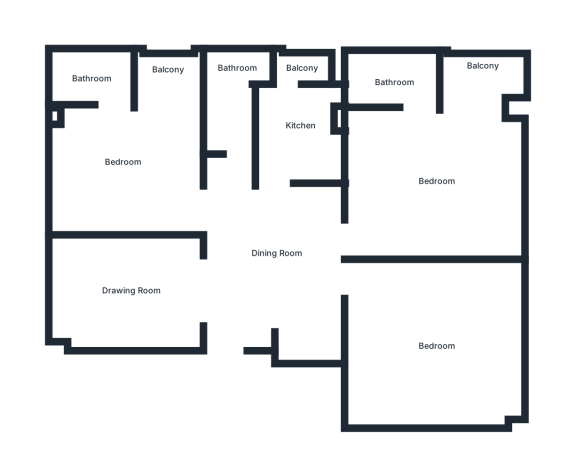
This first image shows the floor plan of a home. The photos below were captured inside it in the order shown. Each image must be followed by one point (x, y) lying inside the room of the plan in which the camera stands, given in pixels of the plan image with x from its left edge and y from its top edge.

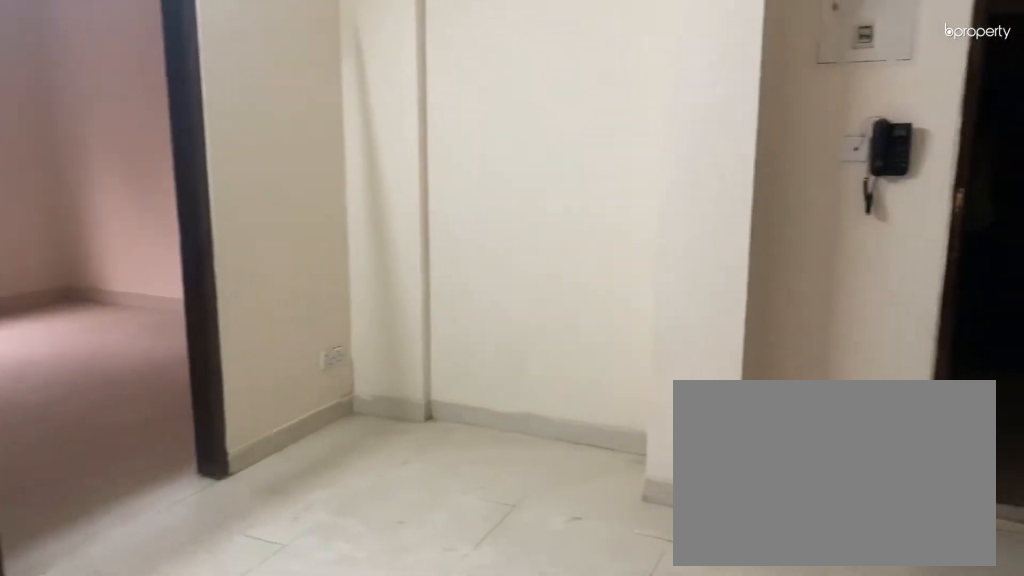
(266, 260)
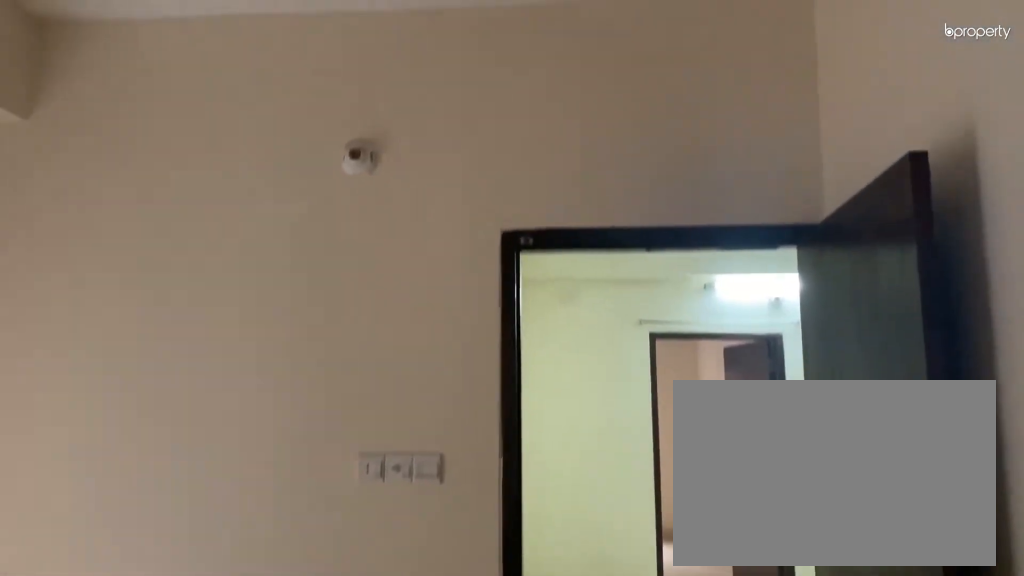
(121, 152)
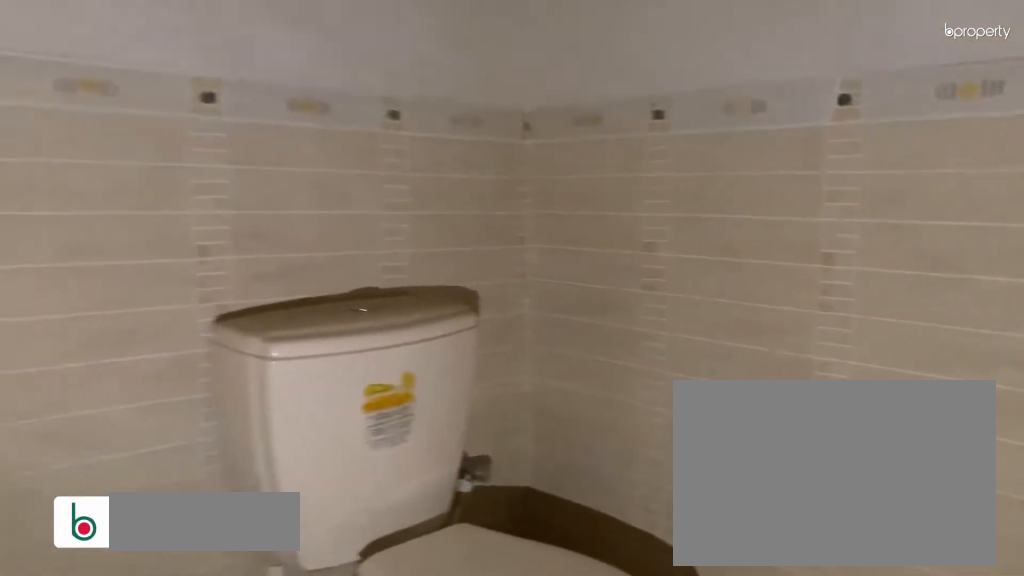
(88, 79)
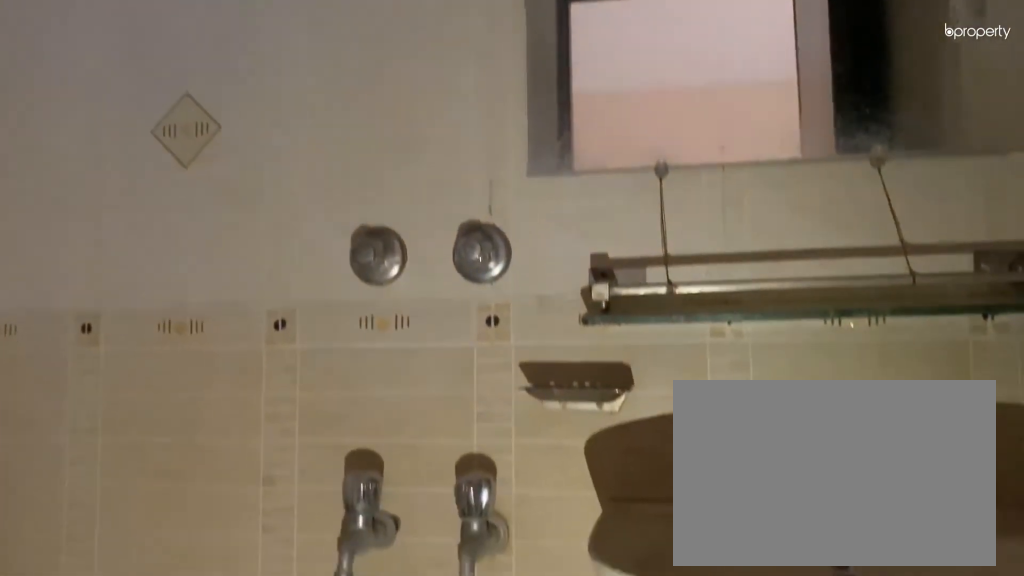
(395, 78)
